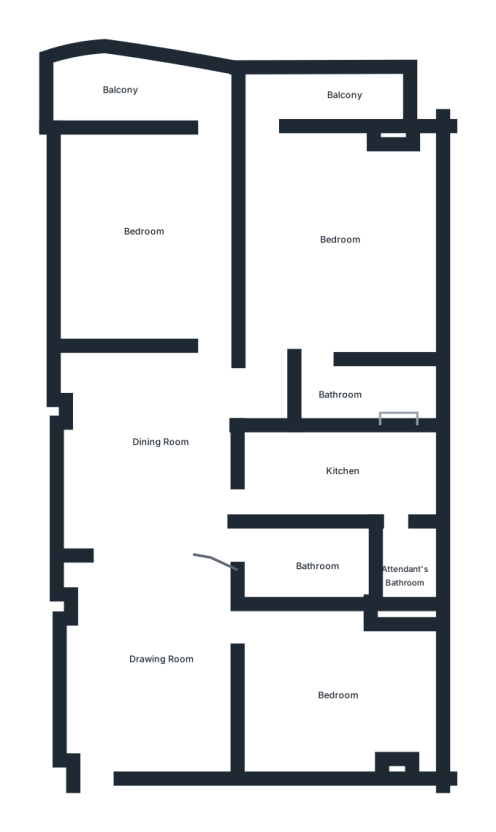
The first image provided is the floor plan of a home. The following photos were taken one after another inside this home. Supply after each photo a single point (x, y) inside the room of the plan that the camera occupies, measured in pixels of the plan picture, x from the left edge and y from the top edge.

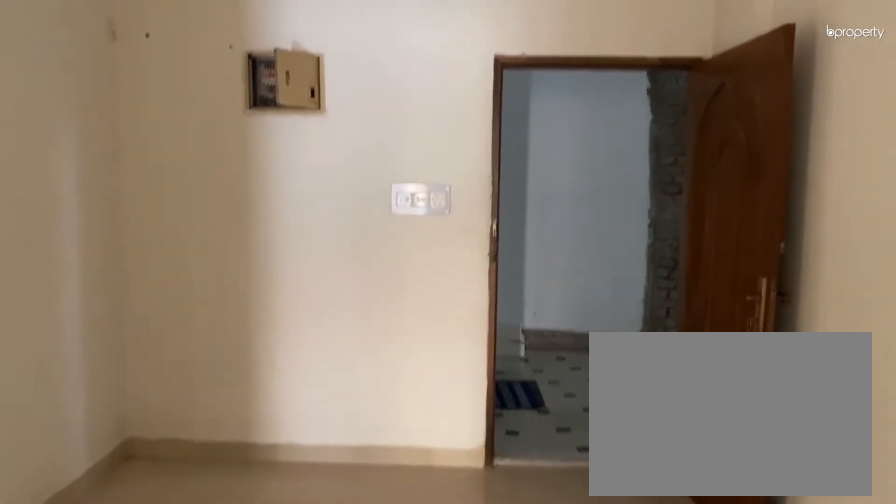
(170, 668)
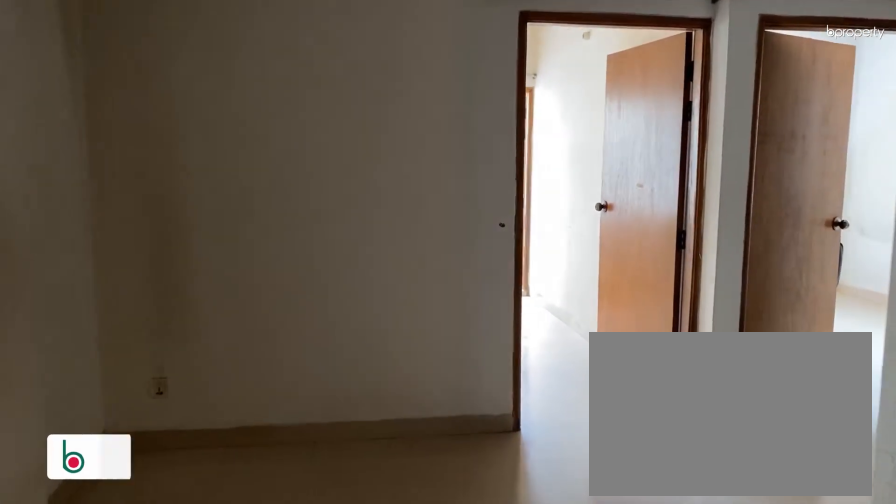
(152, 441)
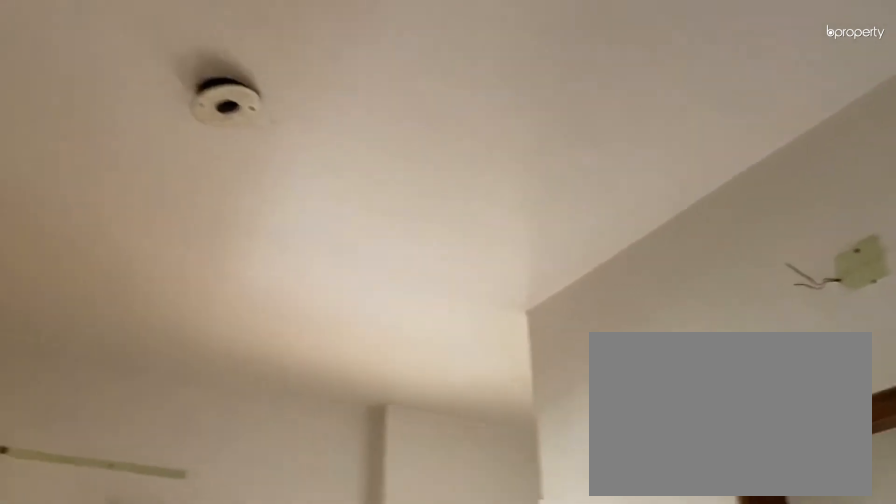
(153, 441)
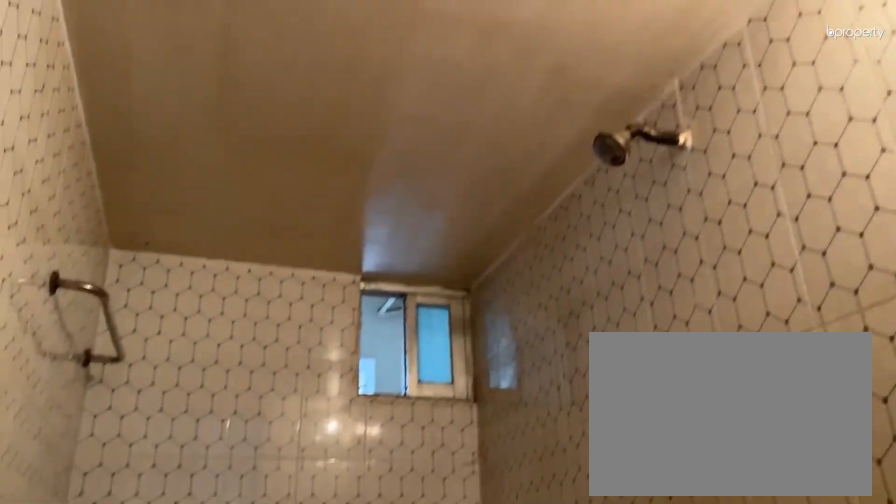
(311, 572)
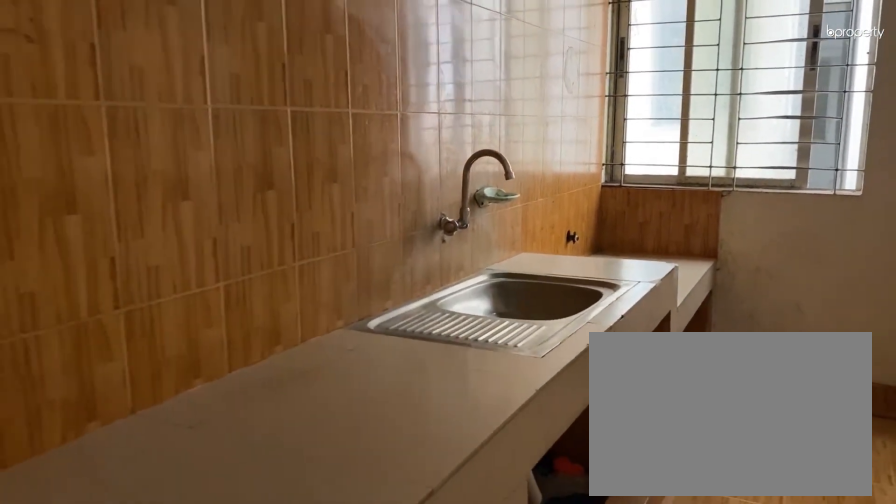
(340, 464)
